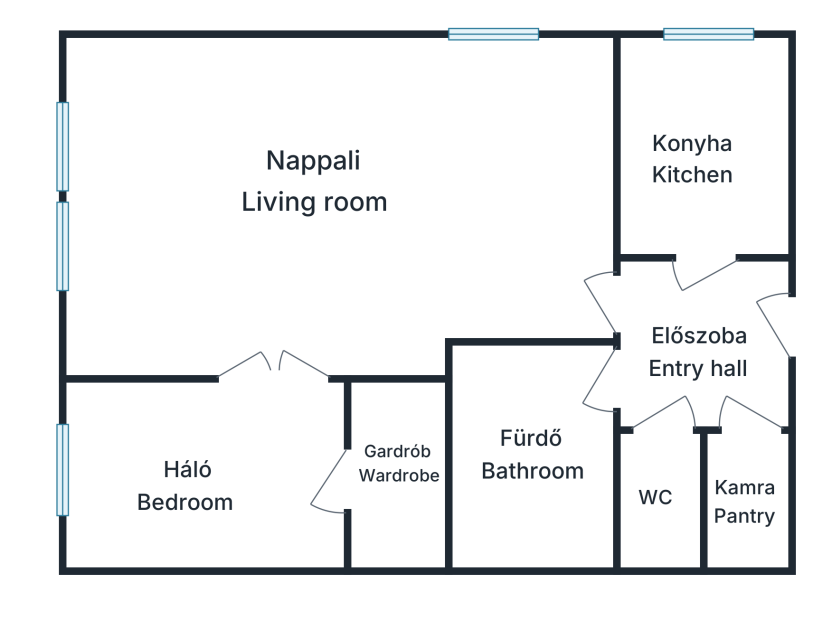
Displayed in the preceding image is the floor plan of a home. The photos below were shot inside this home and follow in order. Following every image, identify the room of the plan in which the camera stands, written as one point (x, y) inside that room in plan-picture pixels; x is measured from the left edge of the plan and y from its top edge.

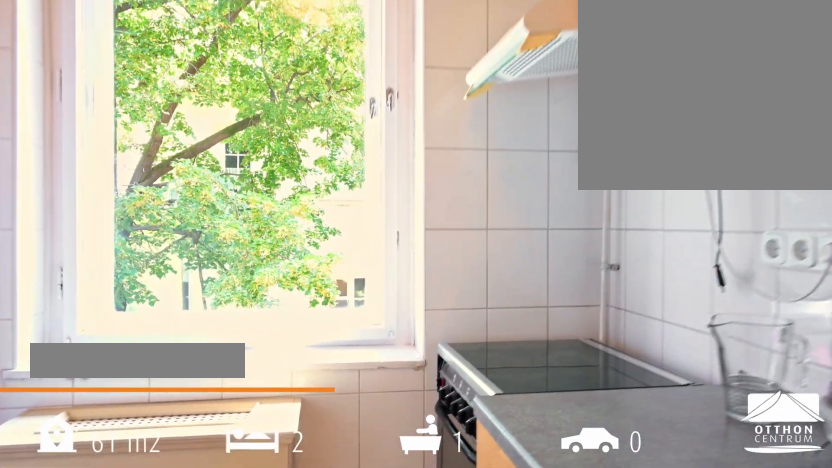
(696, 149)
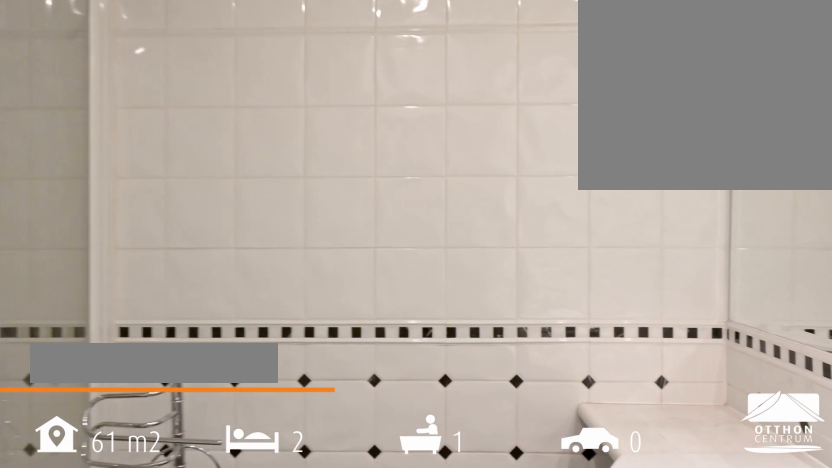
(527, 463)
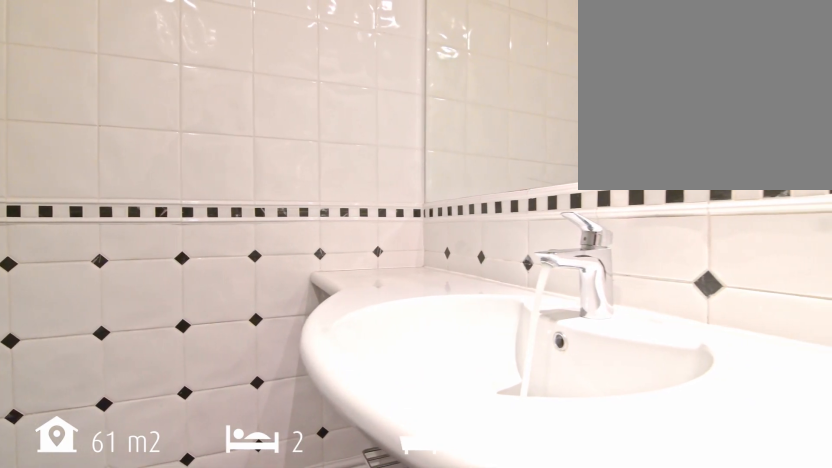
(527, 463)
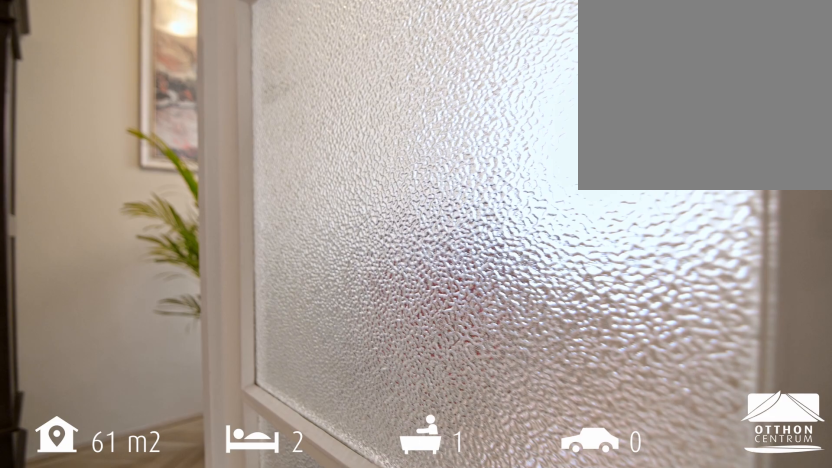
(230, 471)
